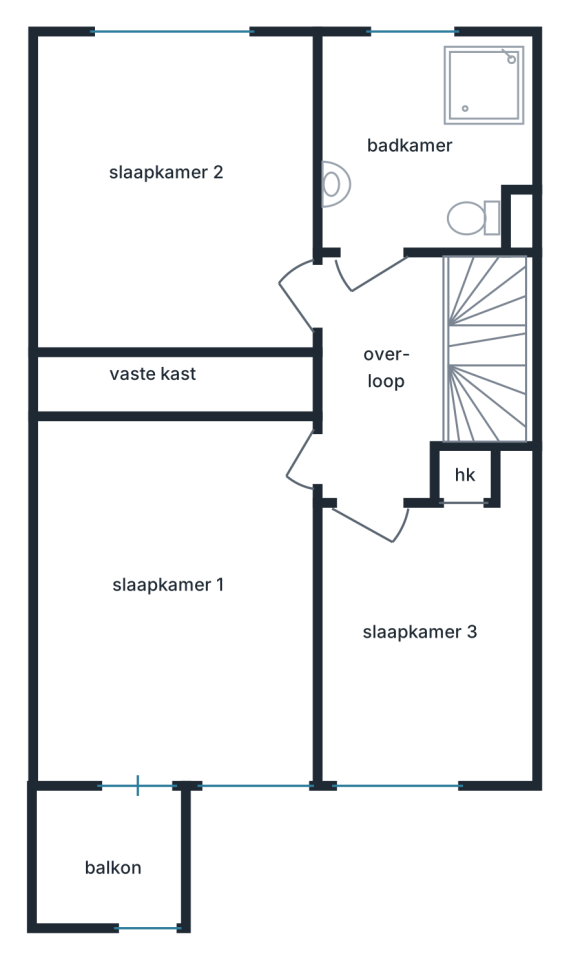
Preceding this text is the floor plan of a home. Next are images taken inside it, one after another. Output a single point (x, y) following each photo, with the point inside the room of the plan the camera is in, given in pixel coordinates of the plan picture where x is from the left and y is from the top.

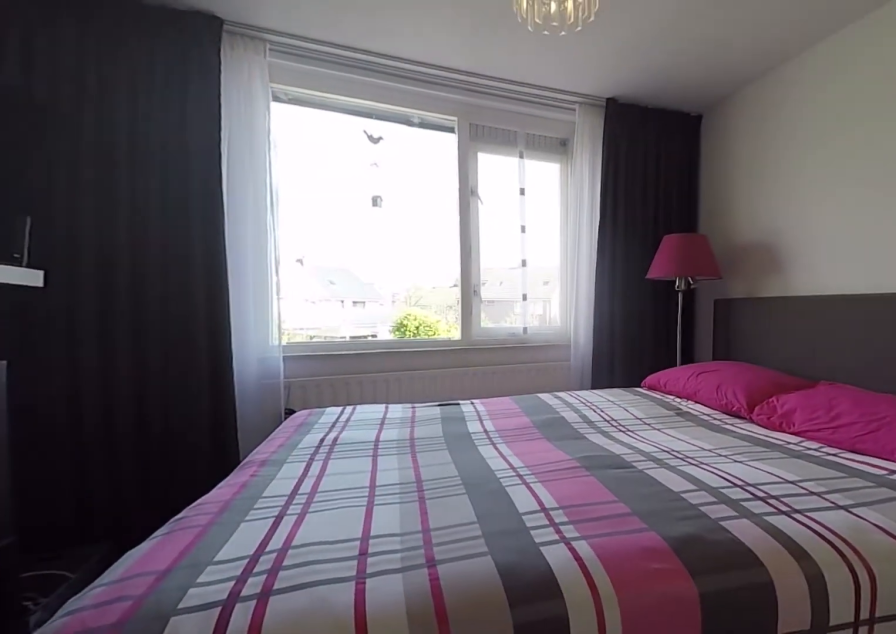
(178, 197)
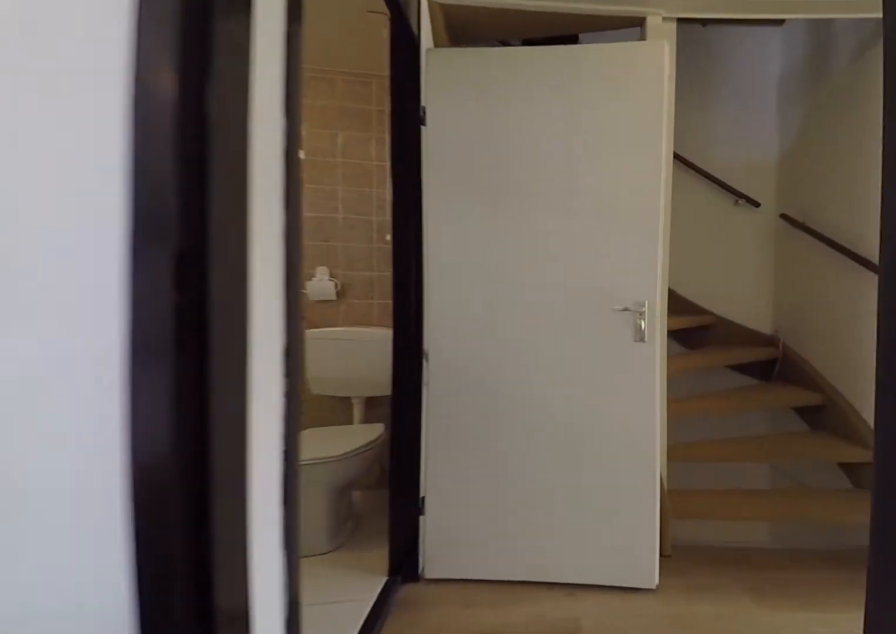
(178, 197)
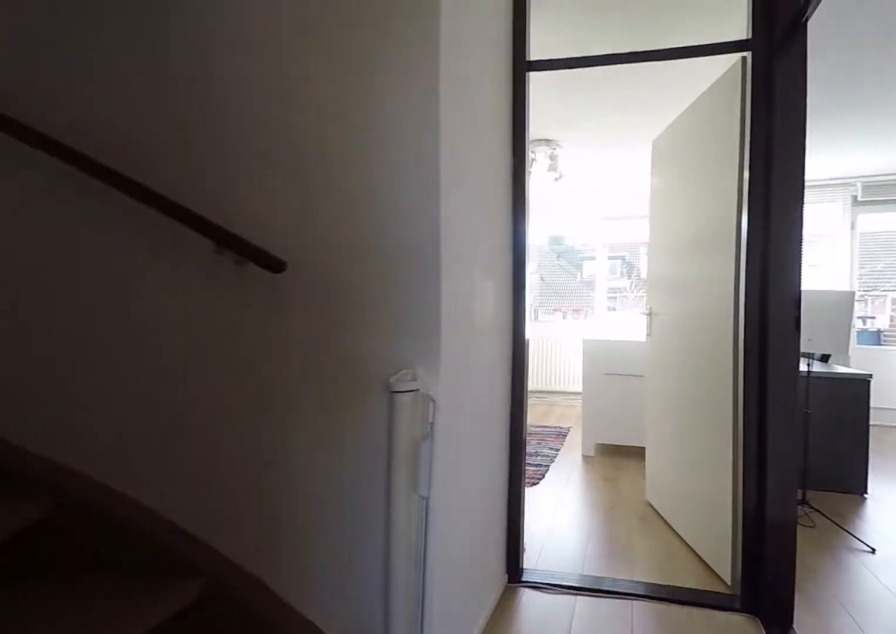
(382, 376)
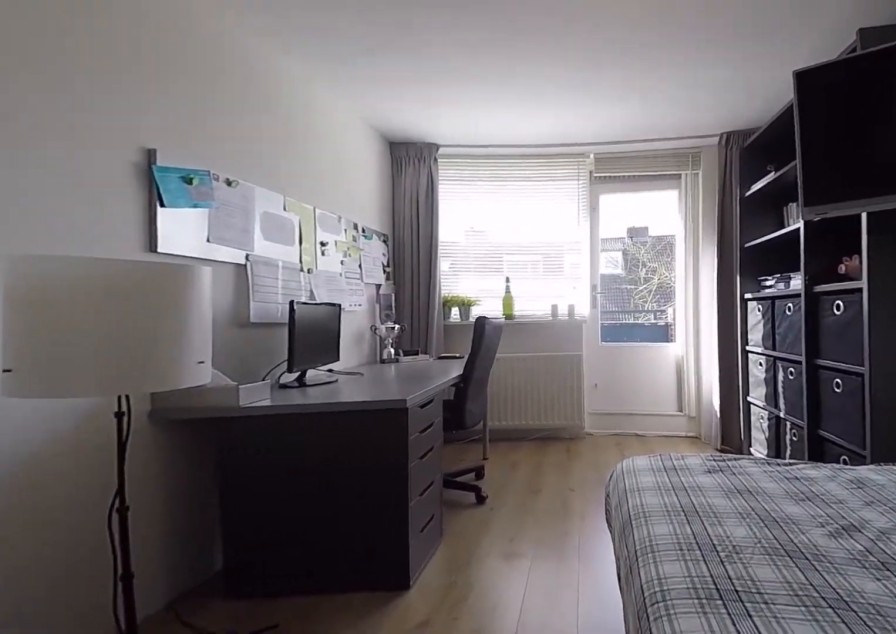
(182, 757)
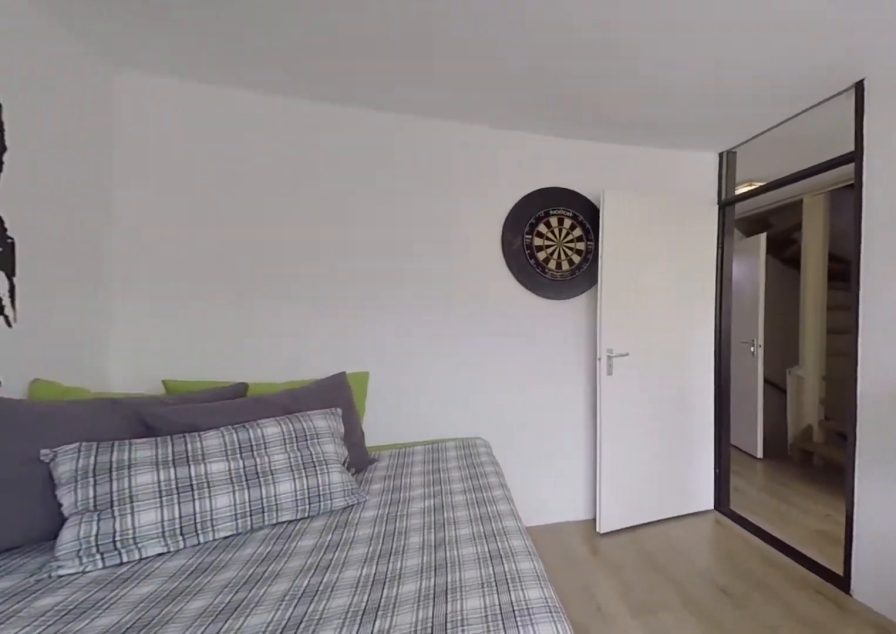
(182, 757)
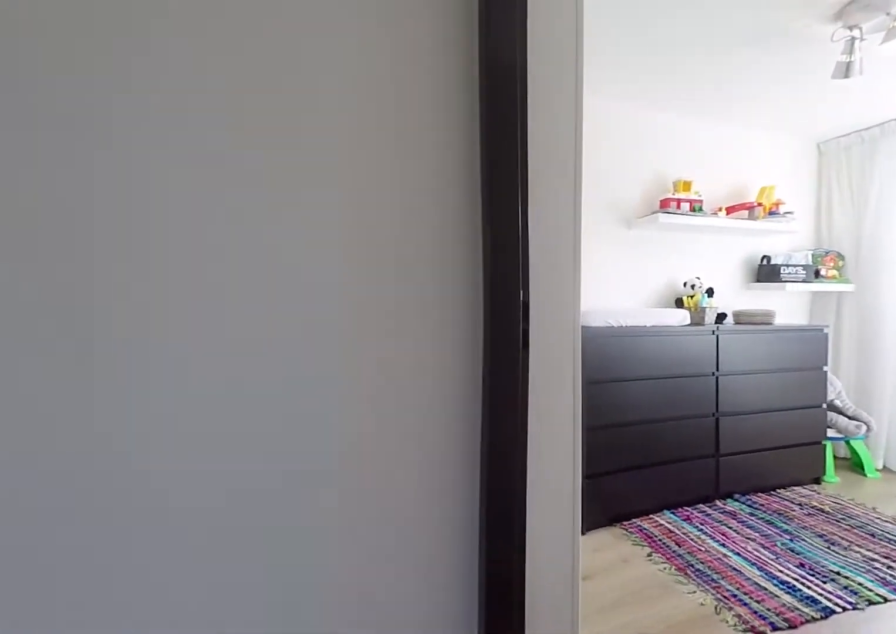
(382, 376)
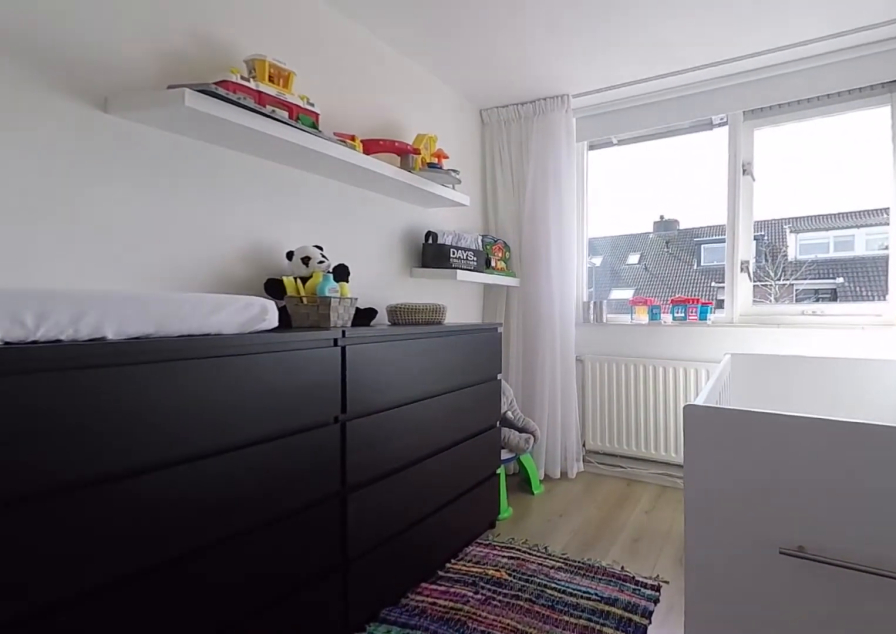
(427, 640)
